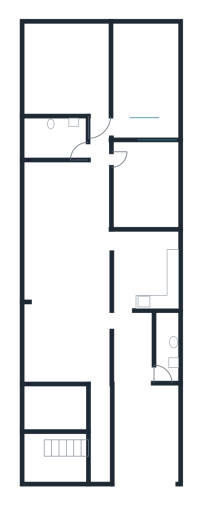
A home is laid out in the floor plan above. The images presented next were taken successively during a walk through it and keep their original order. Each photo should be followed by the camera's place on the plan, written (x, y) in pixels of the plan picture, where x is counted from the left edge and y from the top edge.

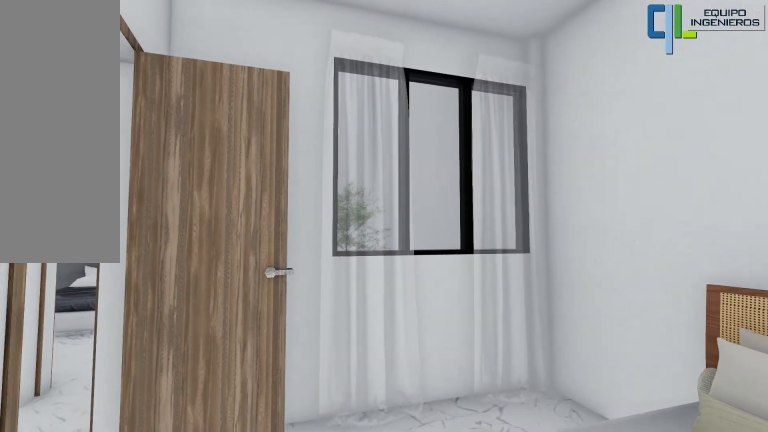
(124, 198)
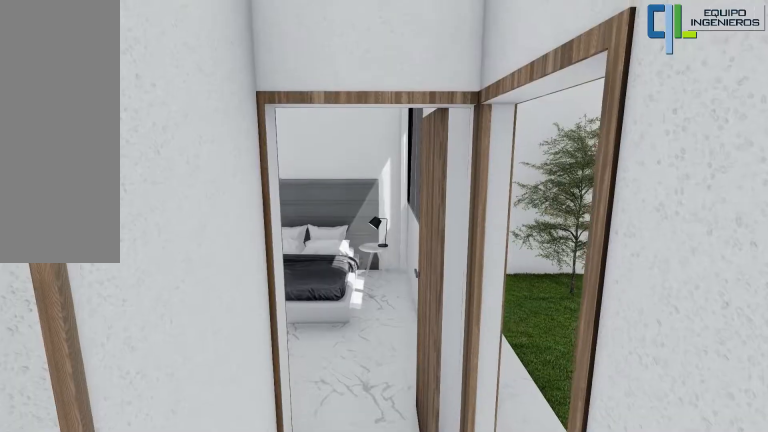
(97, 151)
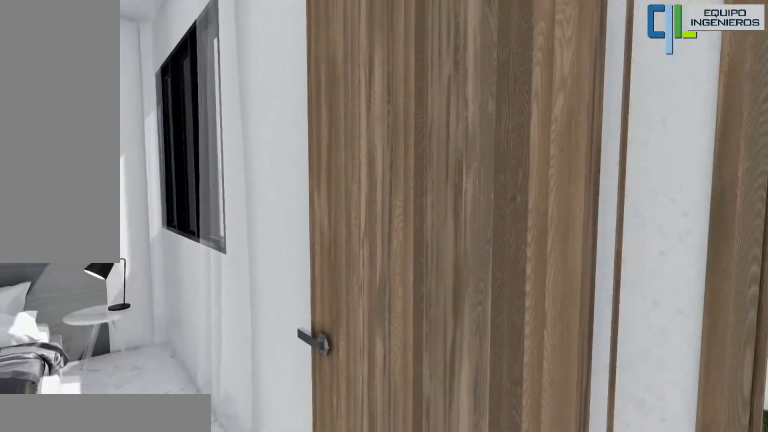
(94, 87)
